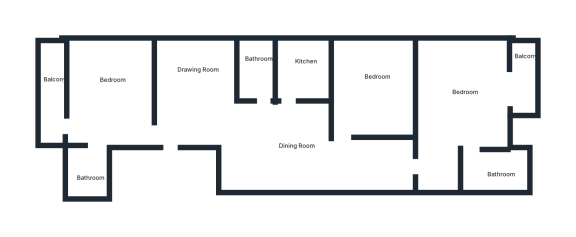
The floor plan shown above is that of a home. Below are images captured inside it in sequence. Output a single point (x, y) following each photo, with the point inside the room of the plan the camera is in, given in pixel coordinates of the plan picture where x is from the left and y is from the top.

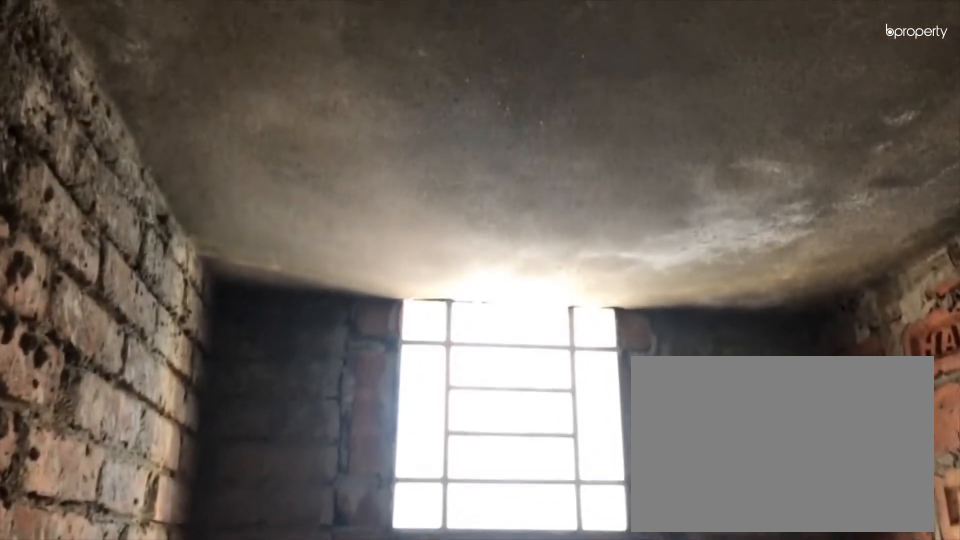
(493, 172)
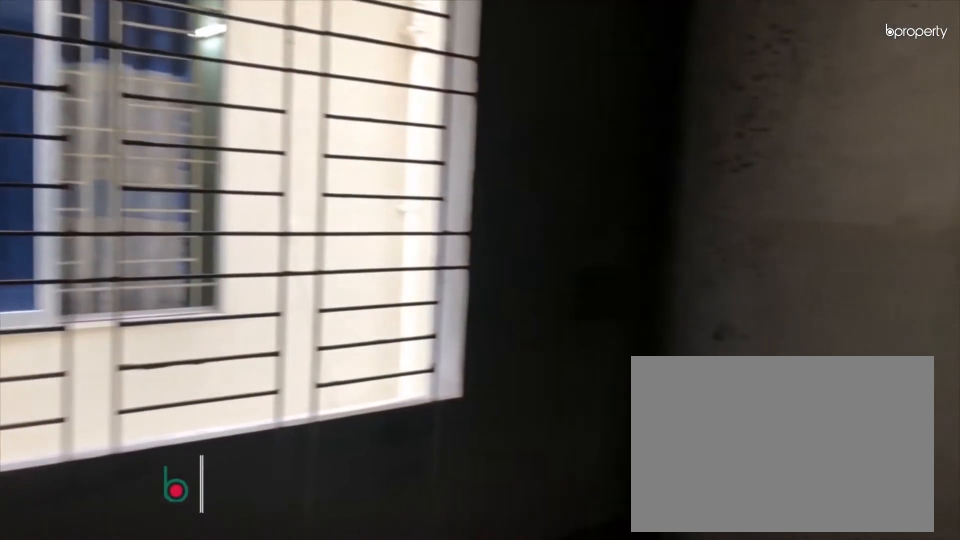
(379, 89)
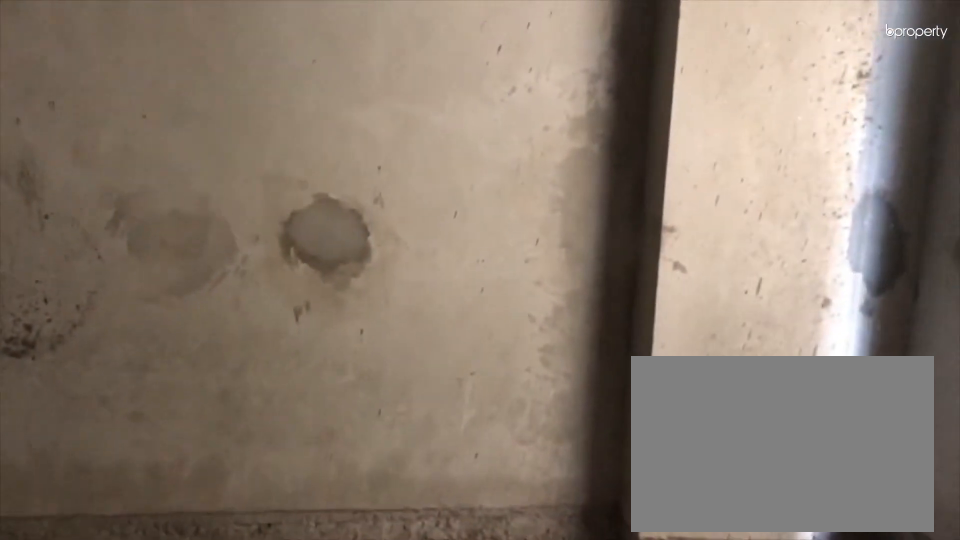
(379, 89)
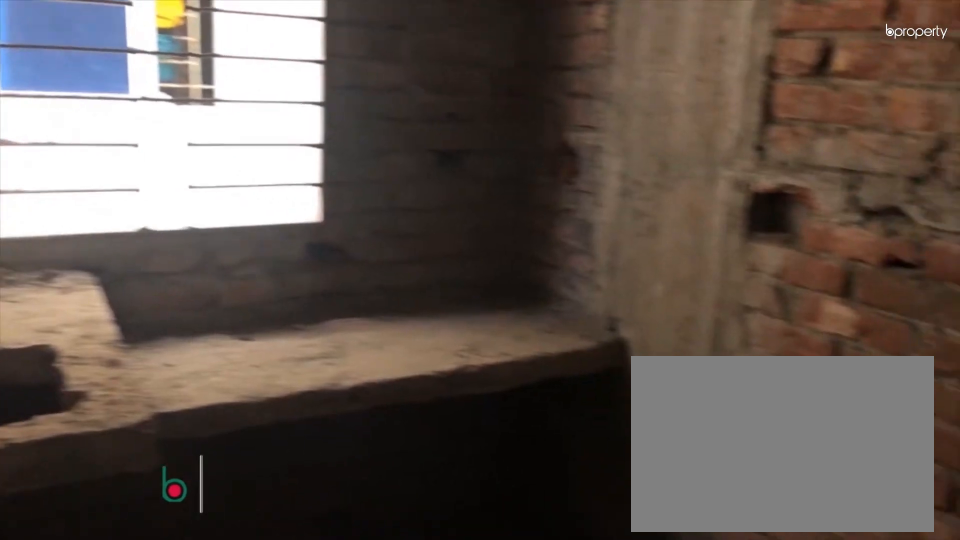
(300, 64)
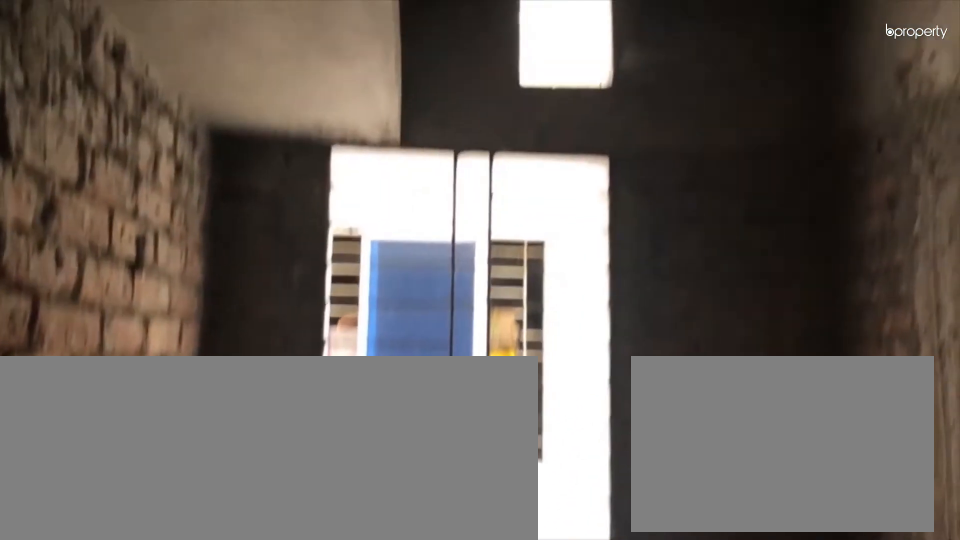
(300, 64)
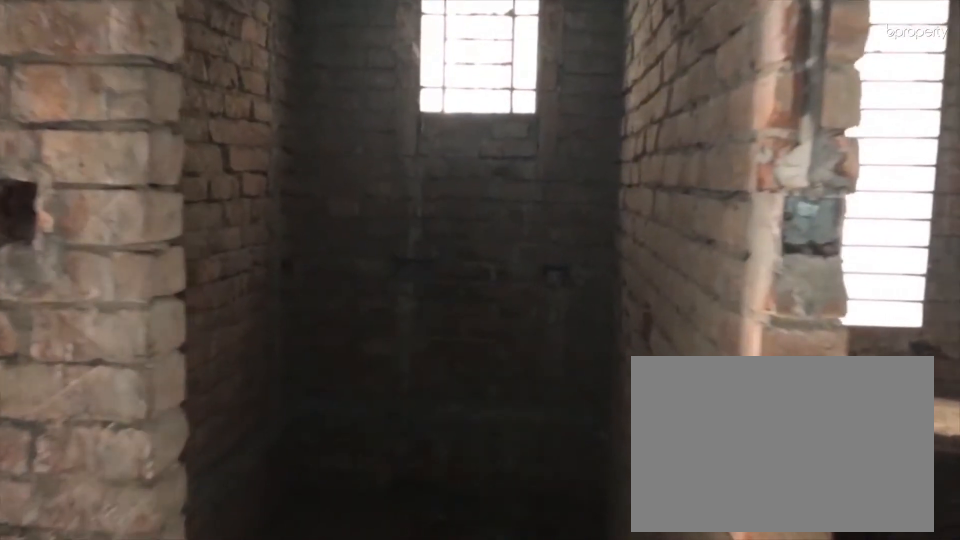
(260, 99)
